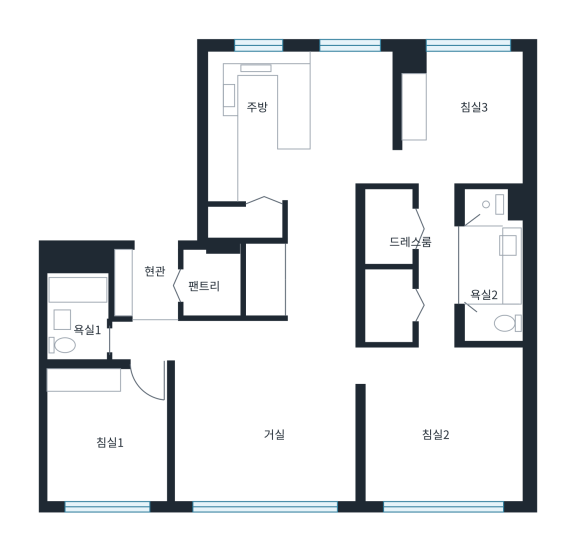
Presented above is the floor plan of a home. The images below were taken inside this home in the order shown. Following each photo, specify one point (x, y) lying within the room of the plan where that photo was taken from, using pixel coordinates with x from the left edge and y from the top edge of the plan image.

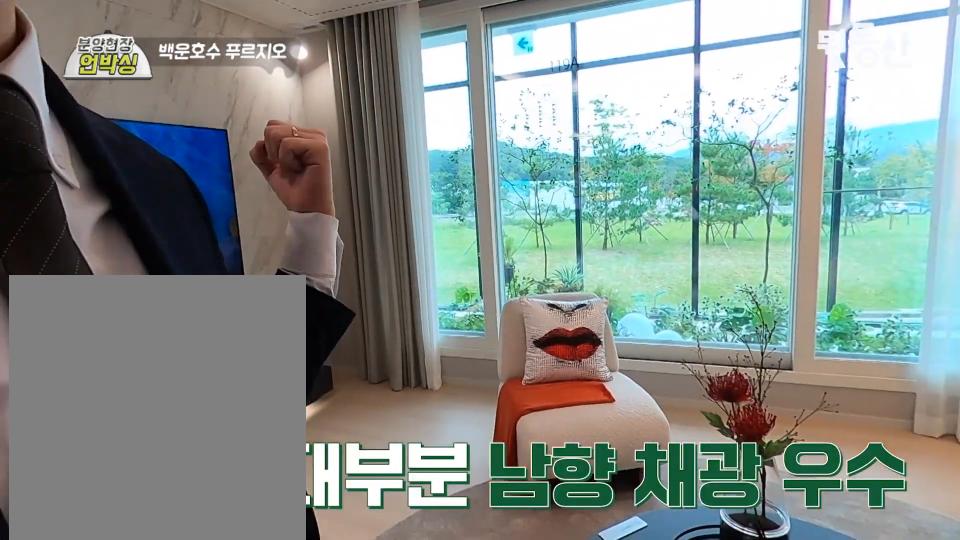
(277, 449)
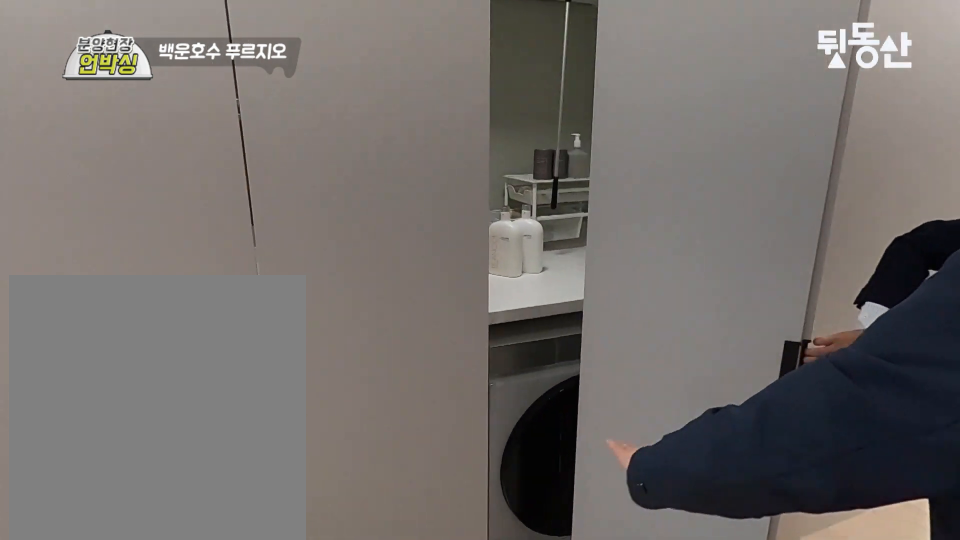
(322, 291)
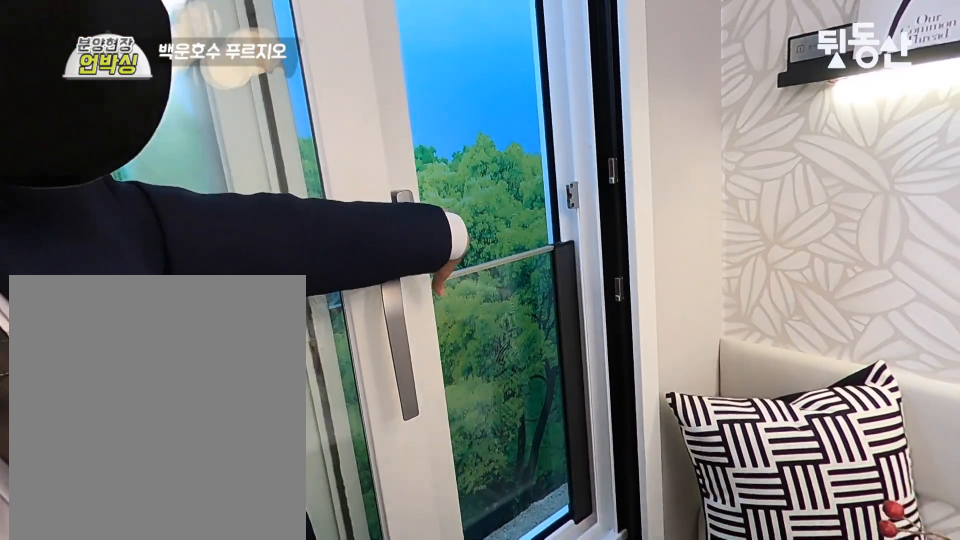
(350, 138)
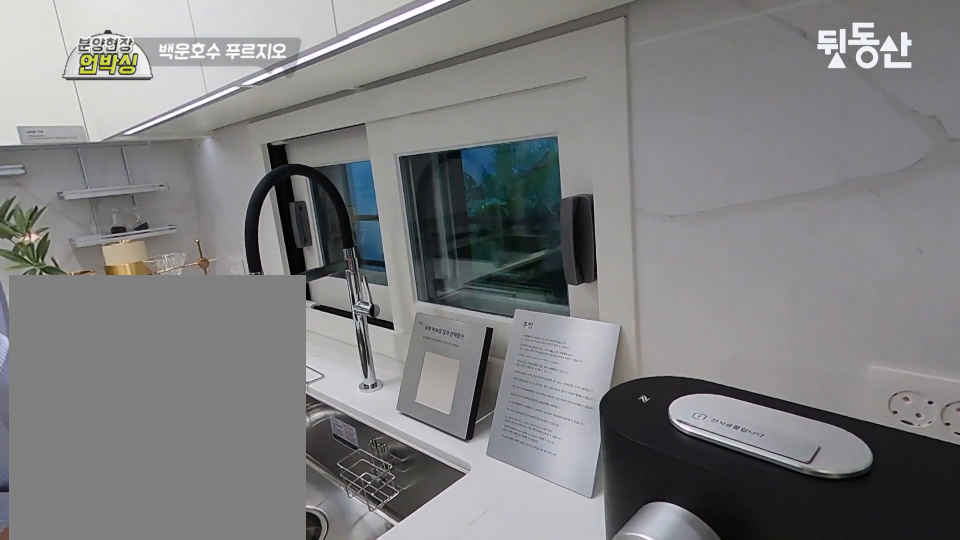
(349, 138)
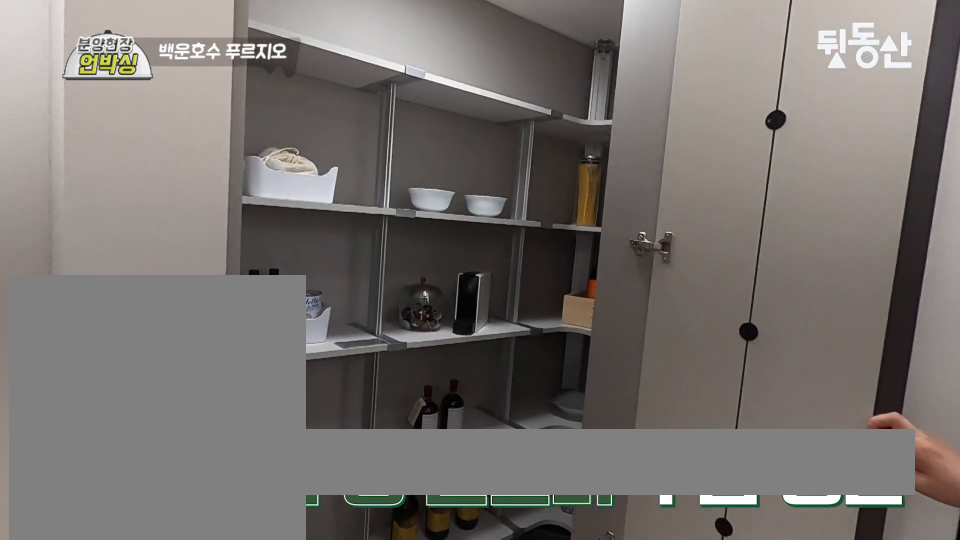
(265, 209)
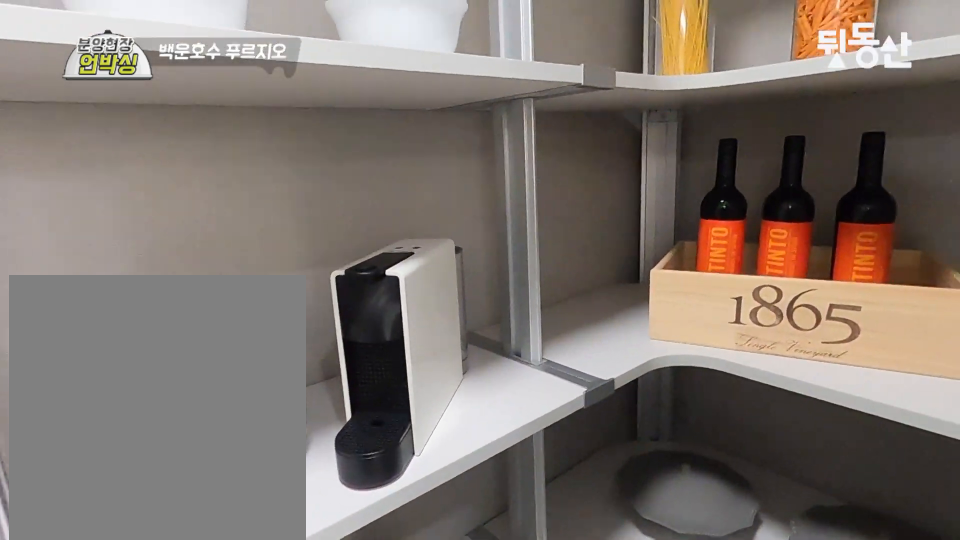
(265, 208)
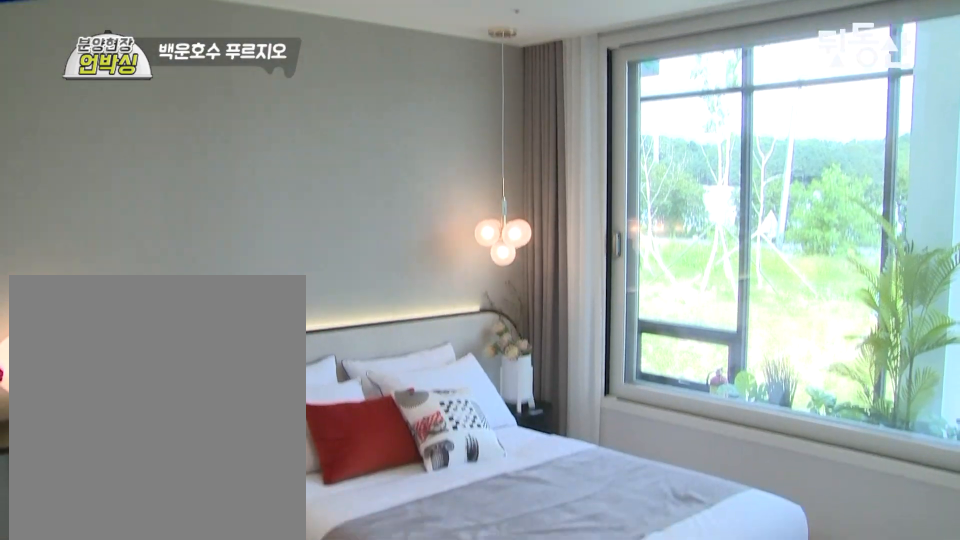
(442, 448)
